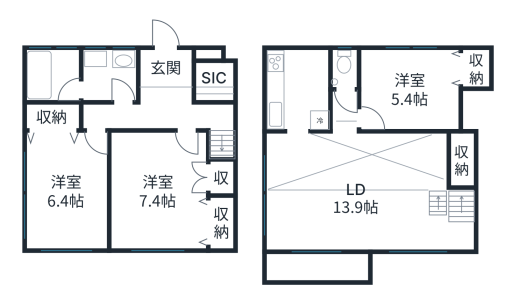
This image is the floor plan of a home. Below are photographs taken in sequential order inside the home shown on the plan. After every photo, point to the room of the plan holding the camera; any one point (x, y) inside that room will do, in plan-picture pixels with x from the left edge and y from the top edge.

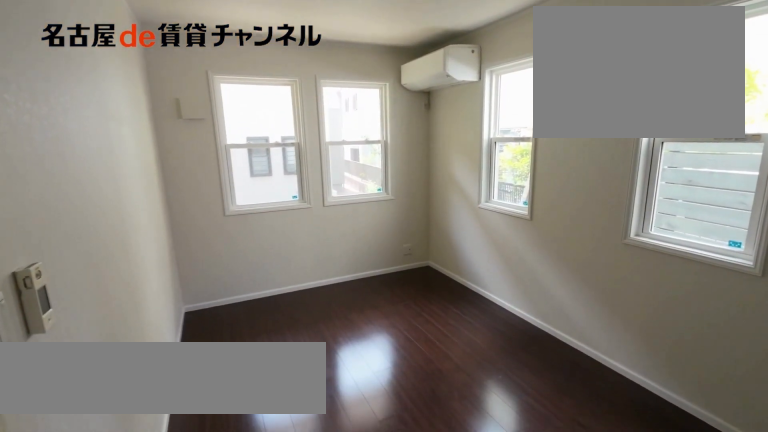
(67, 182)
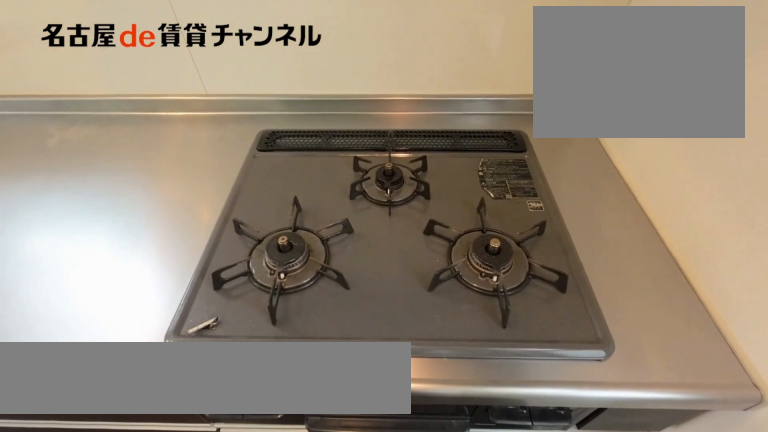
(296, 90)
